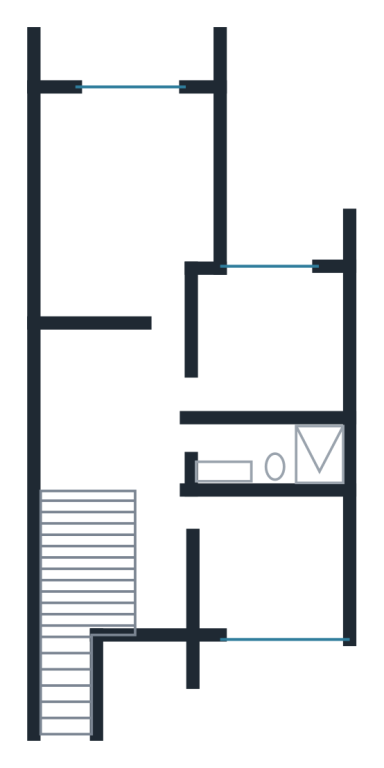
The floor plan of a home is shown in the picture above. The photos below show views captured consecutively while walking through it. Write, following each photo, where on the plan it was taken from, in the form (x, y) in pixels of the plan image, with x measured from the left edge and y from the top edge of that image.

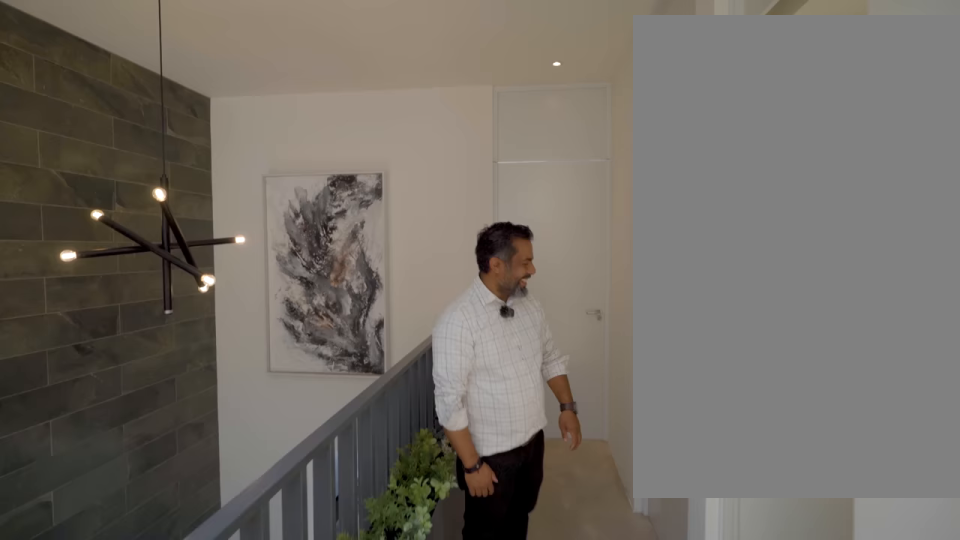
(166, 430)
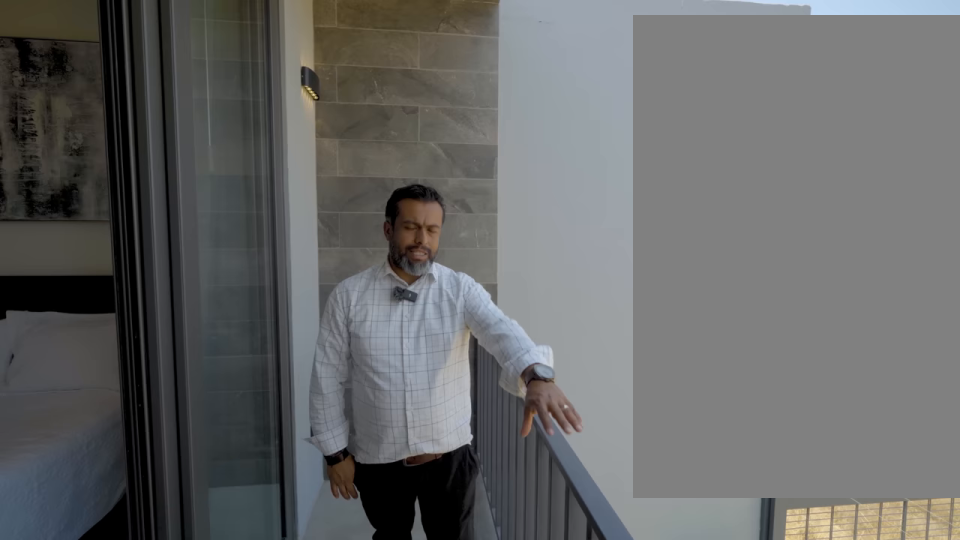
(145, 65)
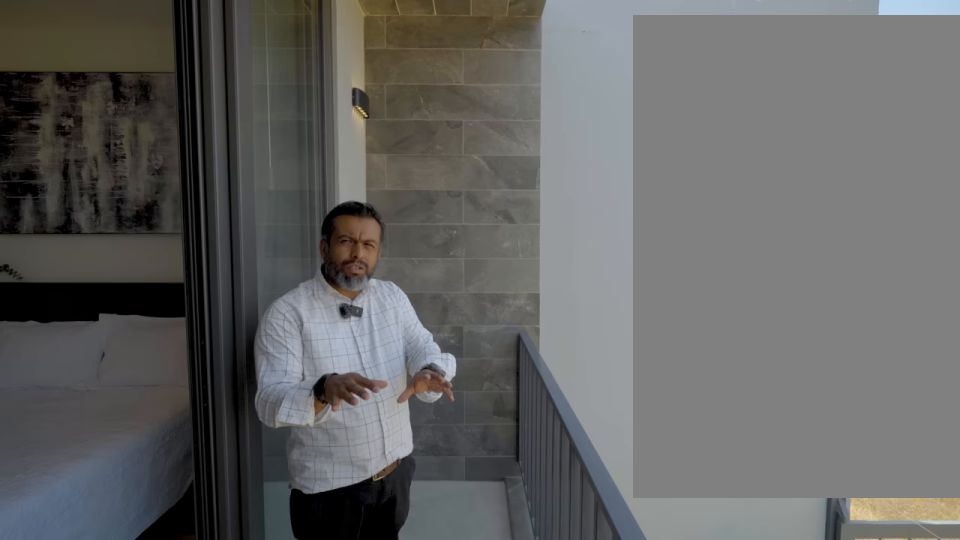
(144, 65)
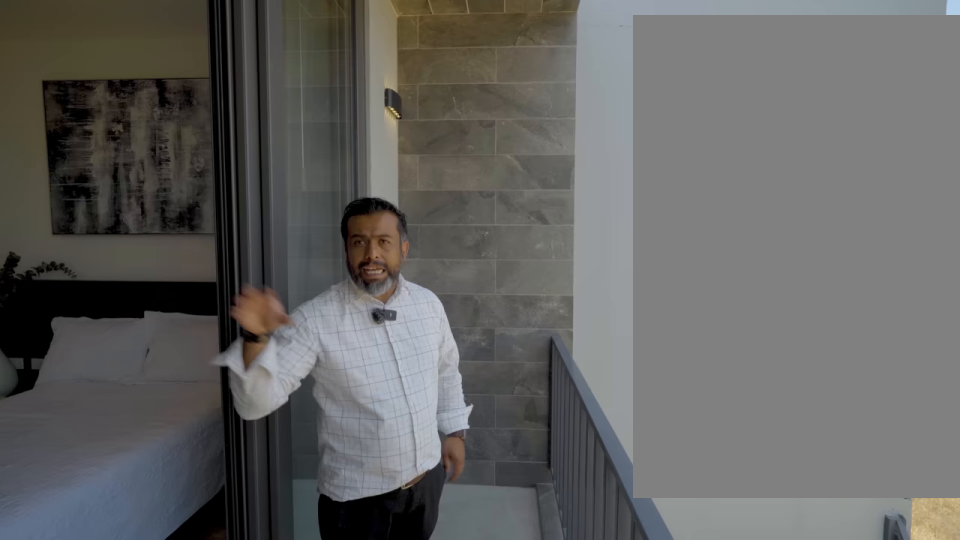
(145, 64)
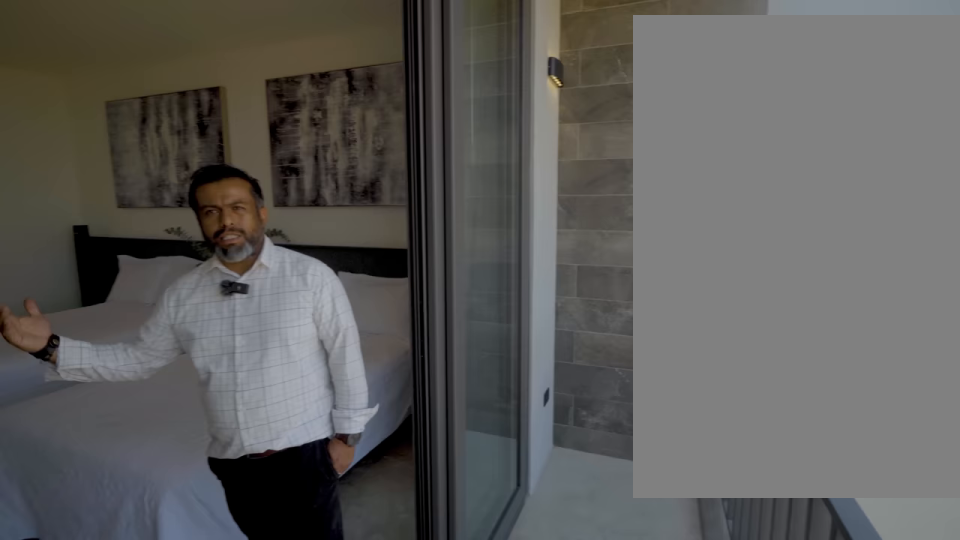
(146, 65)
